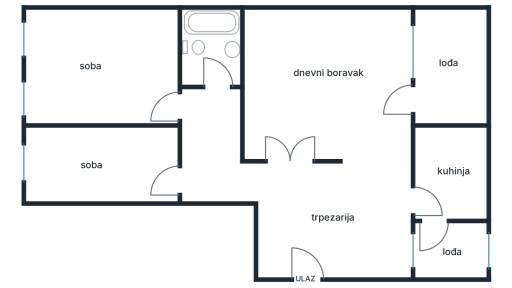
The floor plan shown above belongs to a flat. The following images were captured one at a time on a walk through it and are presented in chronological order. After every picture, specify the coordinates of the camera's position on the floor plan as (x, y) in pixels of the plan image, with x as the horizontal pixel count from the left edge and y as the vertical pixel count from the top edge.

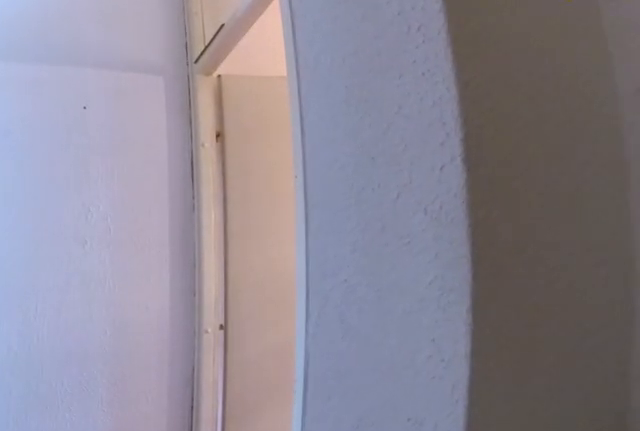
(210, 97)
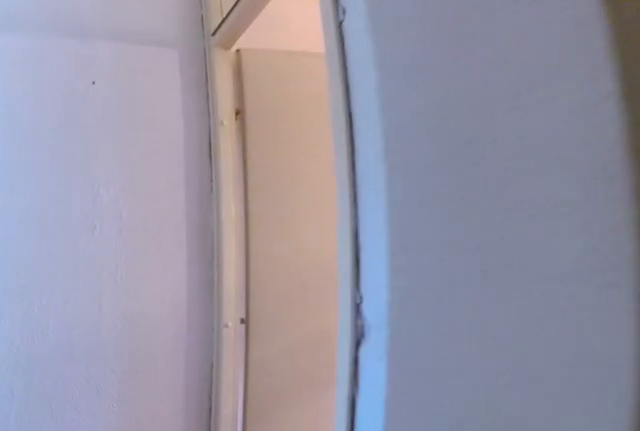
(210, 112)
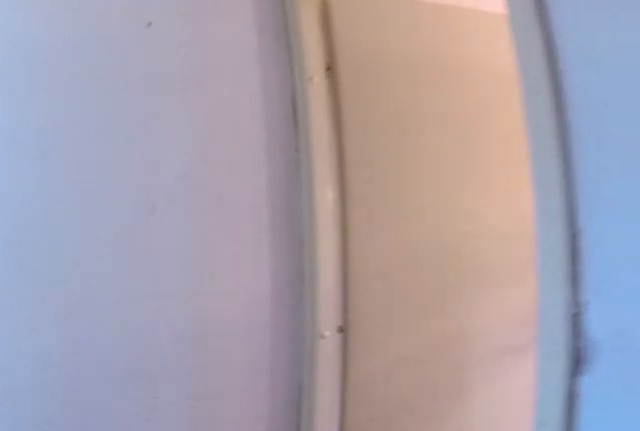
(209, 134)
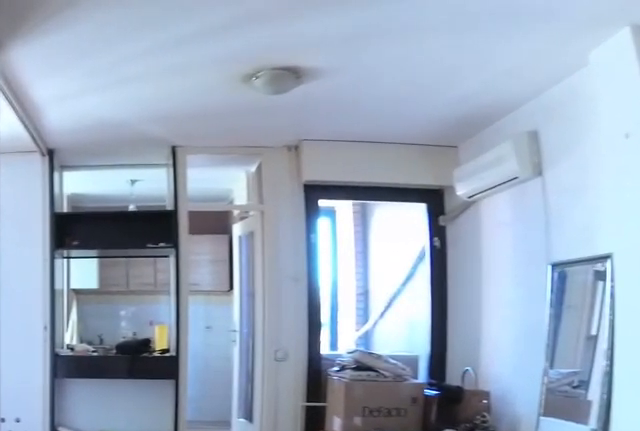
(232, 181)
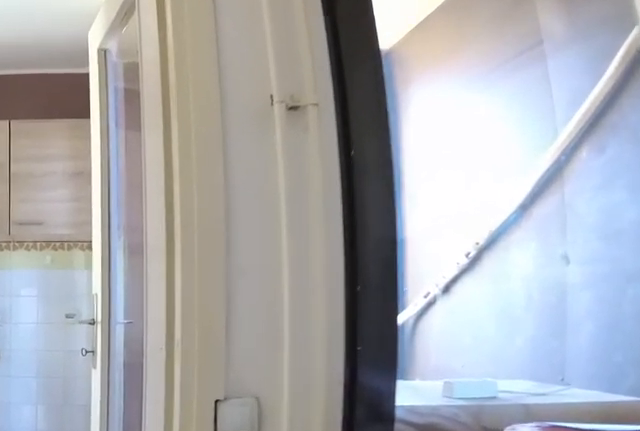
(360, 192)
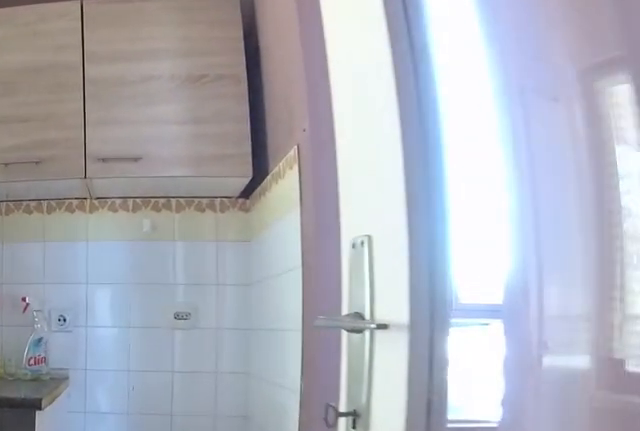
(393, 195)
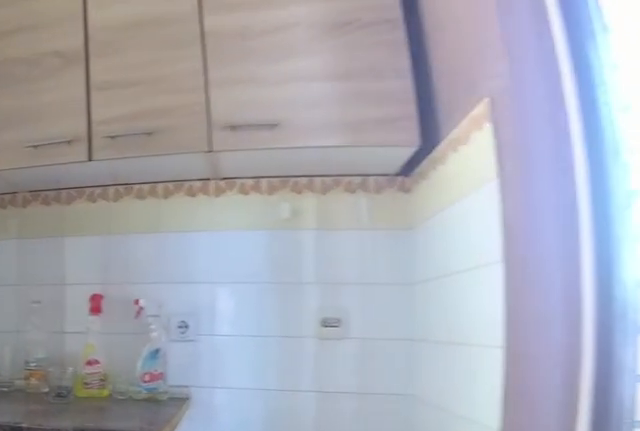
(409, 199)
